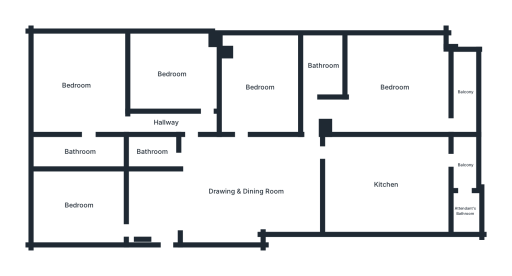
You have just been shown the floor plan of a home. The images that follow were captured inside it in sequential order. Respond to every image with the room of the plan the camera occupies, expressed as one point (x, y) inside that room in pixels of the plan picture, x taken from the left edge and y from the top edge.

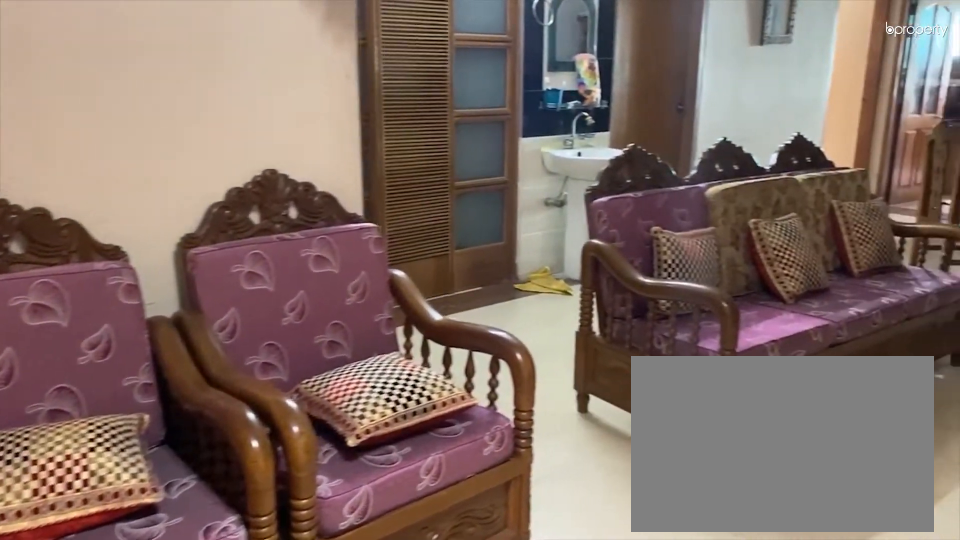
(243, 199)
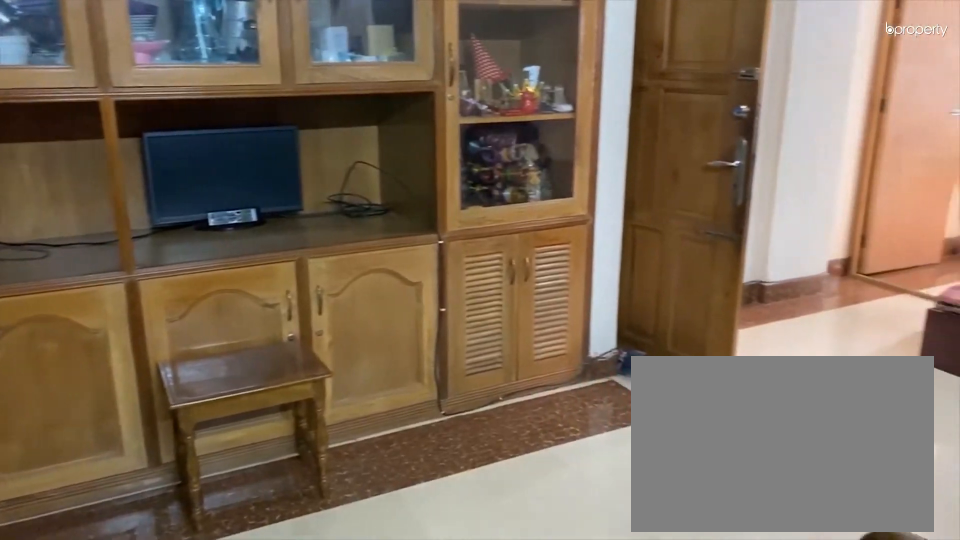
(243, 199)
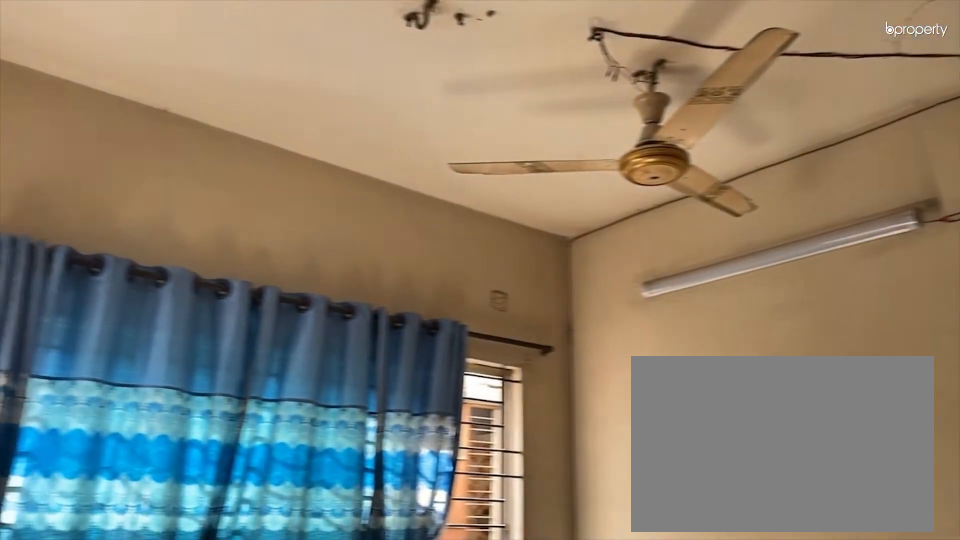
(77, 203)
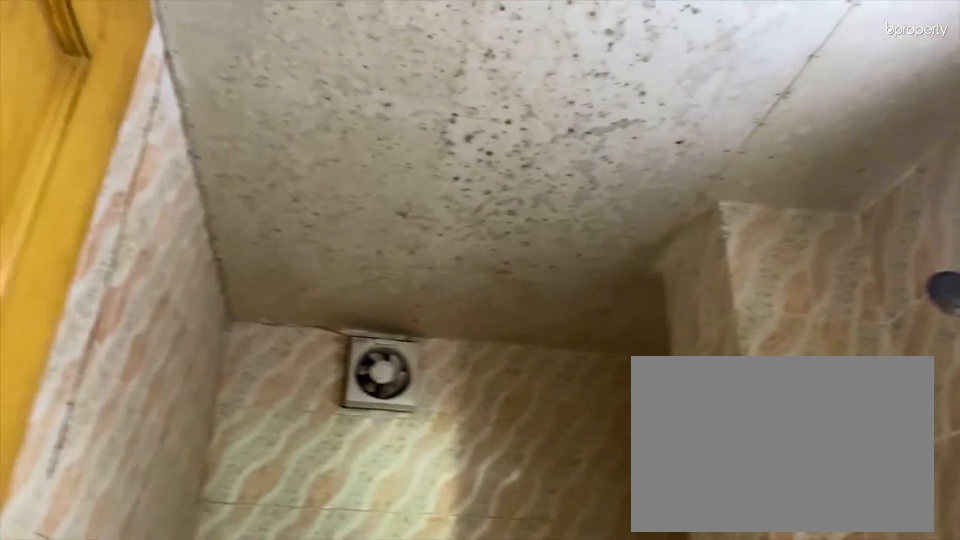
(153, 150)
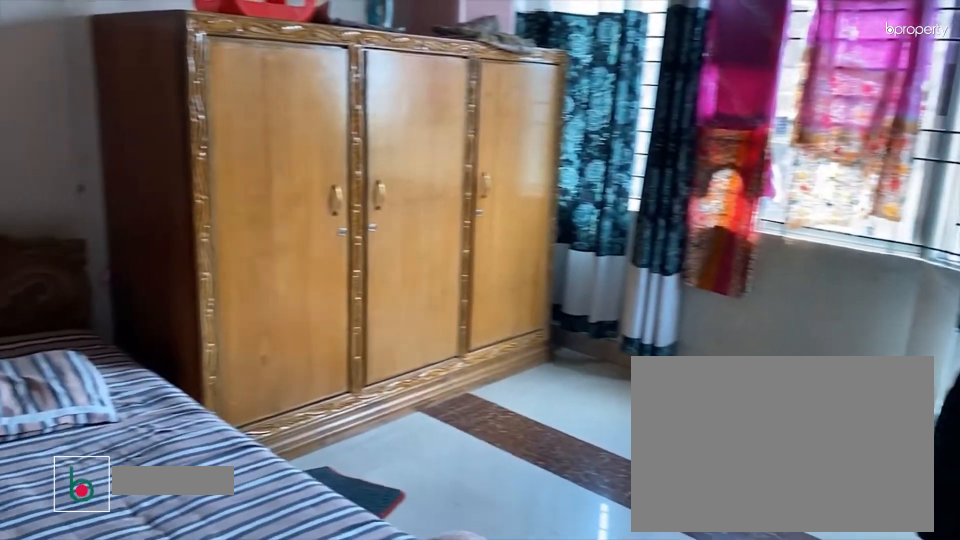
(172, 77)
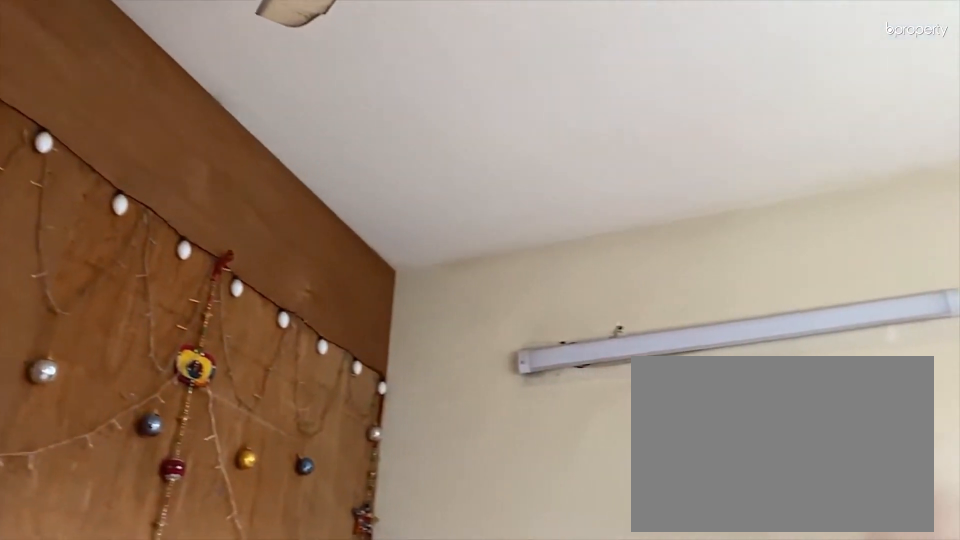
(172, 75)
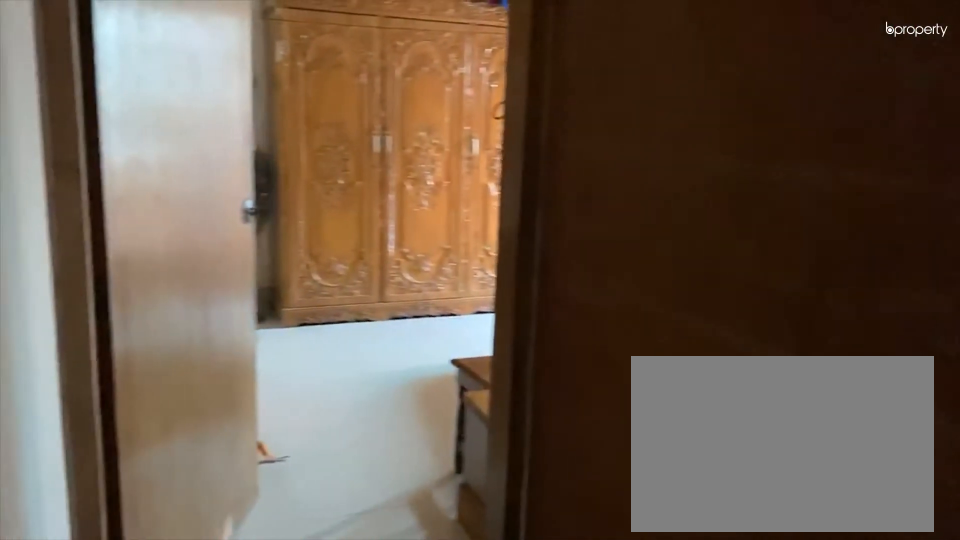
(150, 122)
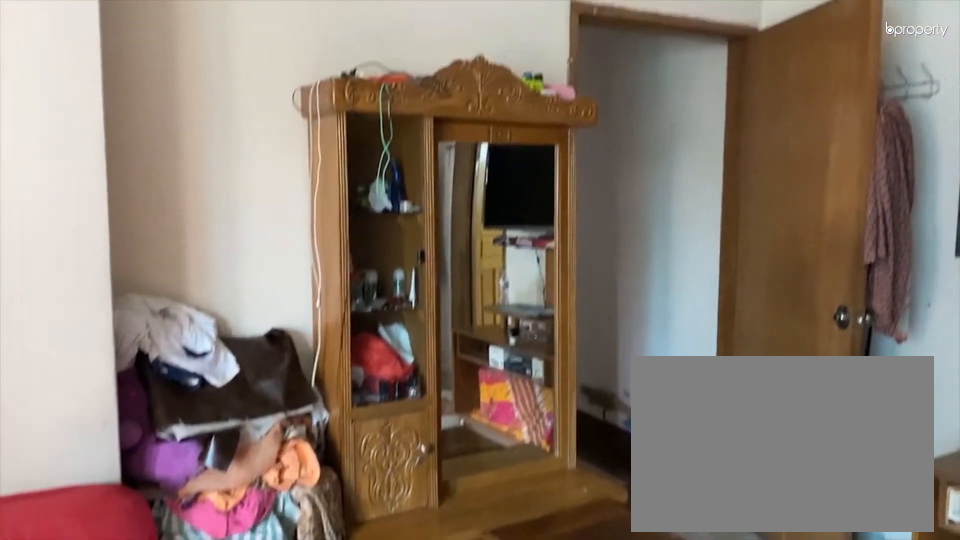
(75, 88)
